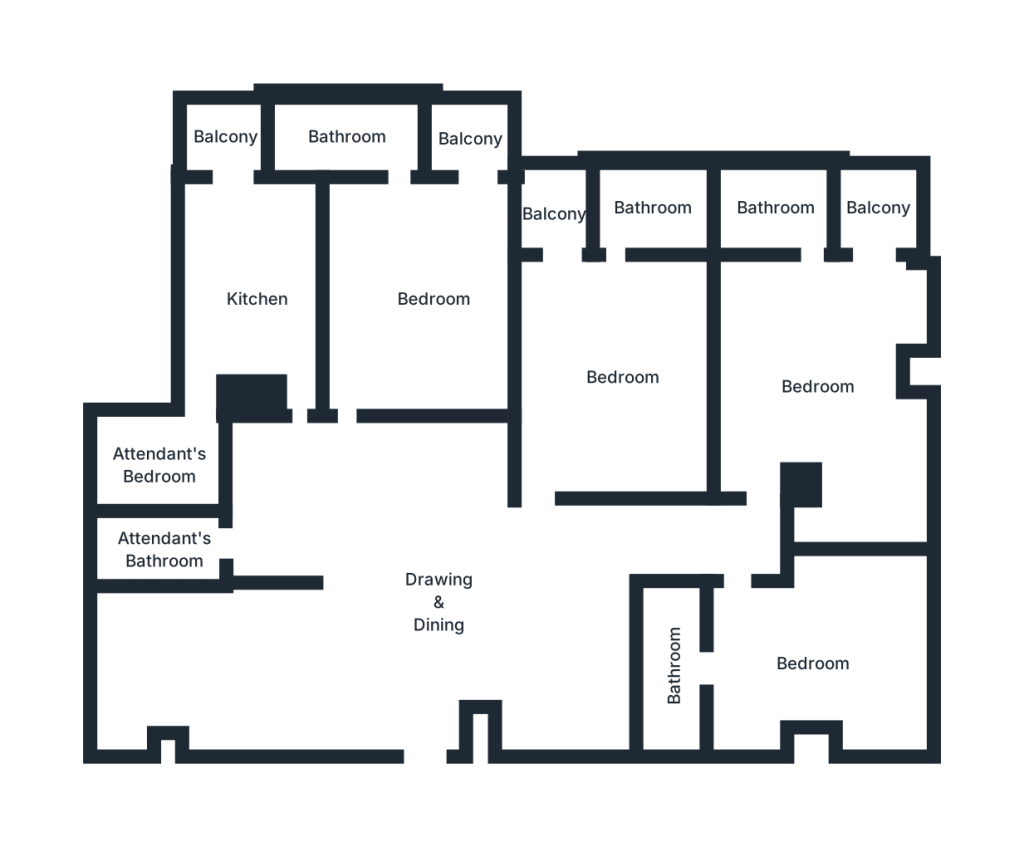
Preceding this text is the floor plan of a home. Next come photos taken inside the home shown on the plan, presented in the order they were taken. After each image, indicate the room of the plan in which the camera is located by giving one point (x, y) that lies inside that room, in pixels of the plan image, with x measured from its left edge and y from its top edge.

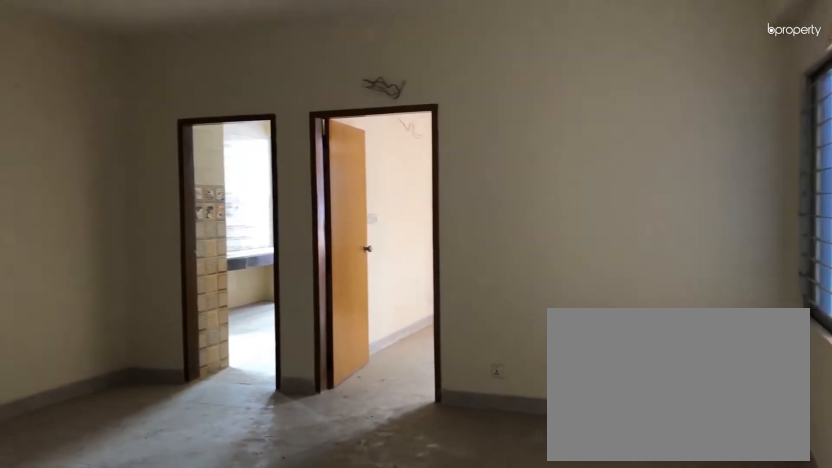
(439, 587)
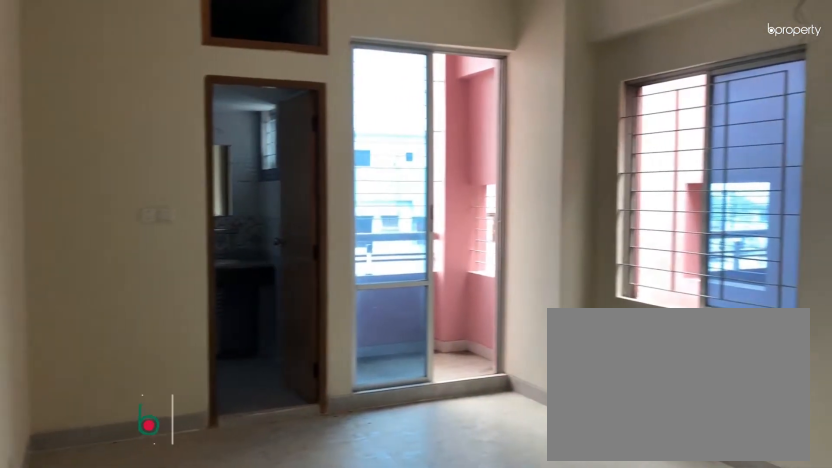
(431, 304)
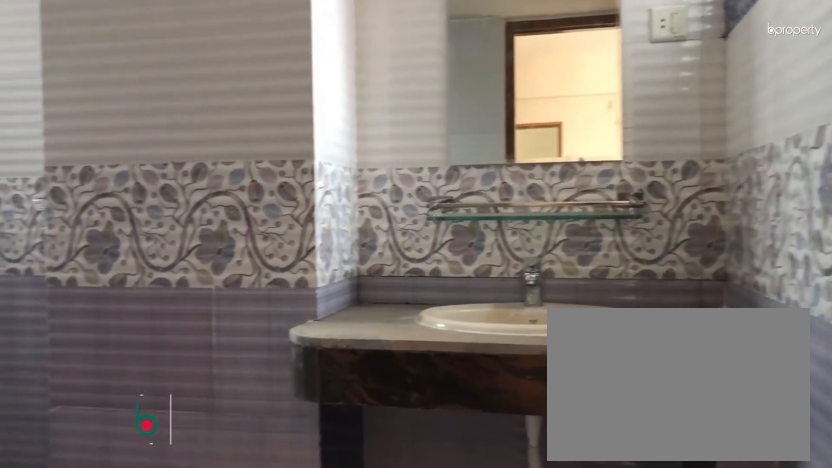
(342, 136)
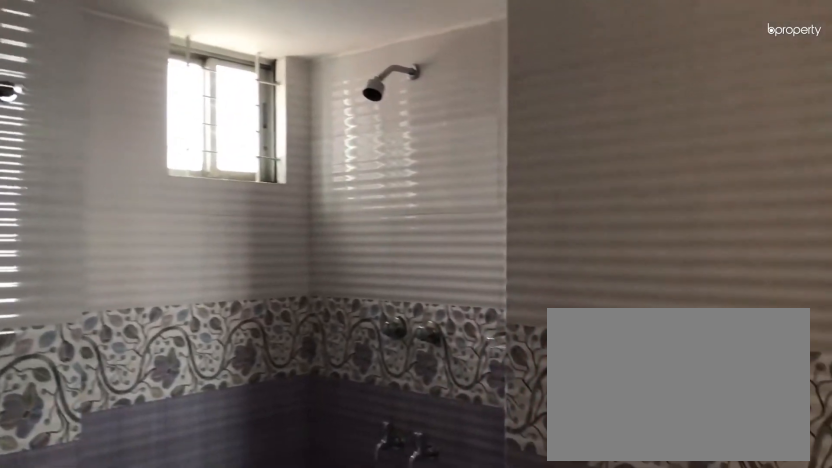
(342, 136)
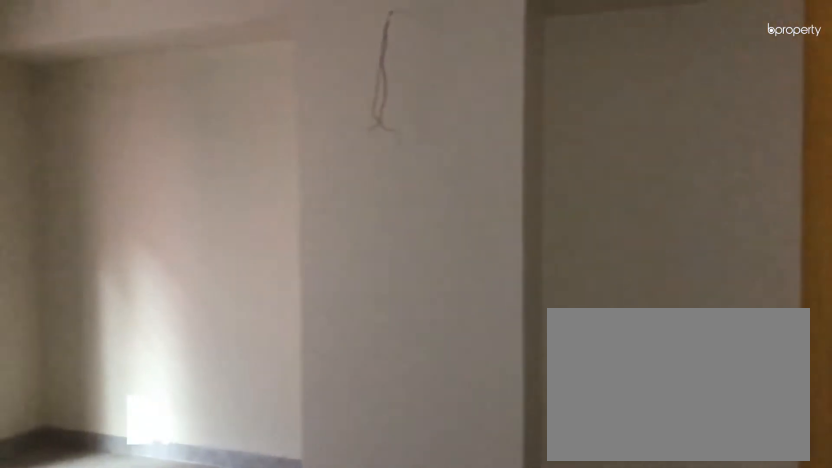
(811, 666)
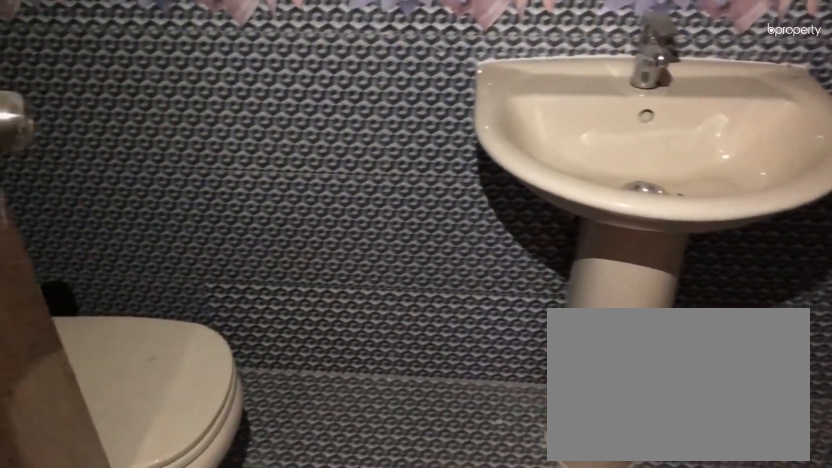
(674, 666)
